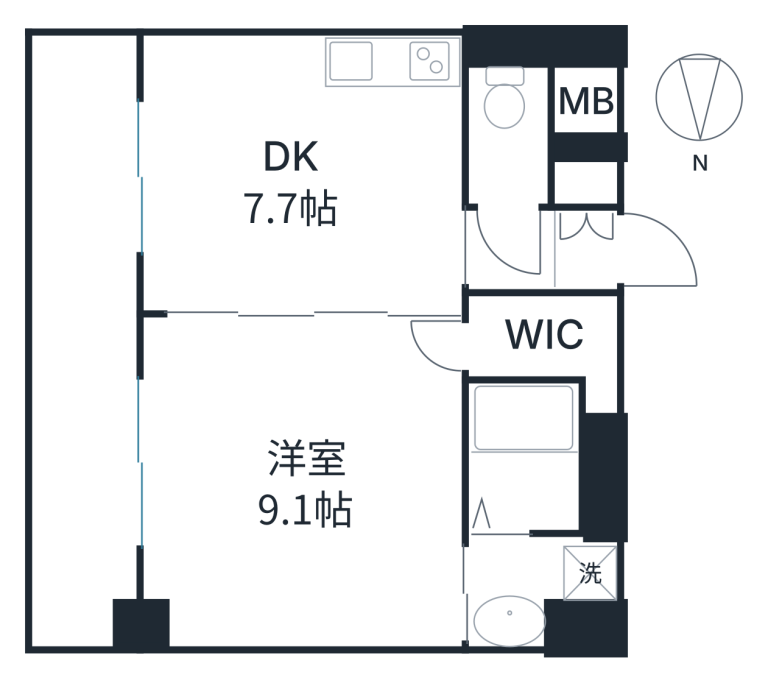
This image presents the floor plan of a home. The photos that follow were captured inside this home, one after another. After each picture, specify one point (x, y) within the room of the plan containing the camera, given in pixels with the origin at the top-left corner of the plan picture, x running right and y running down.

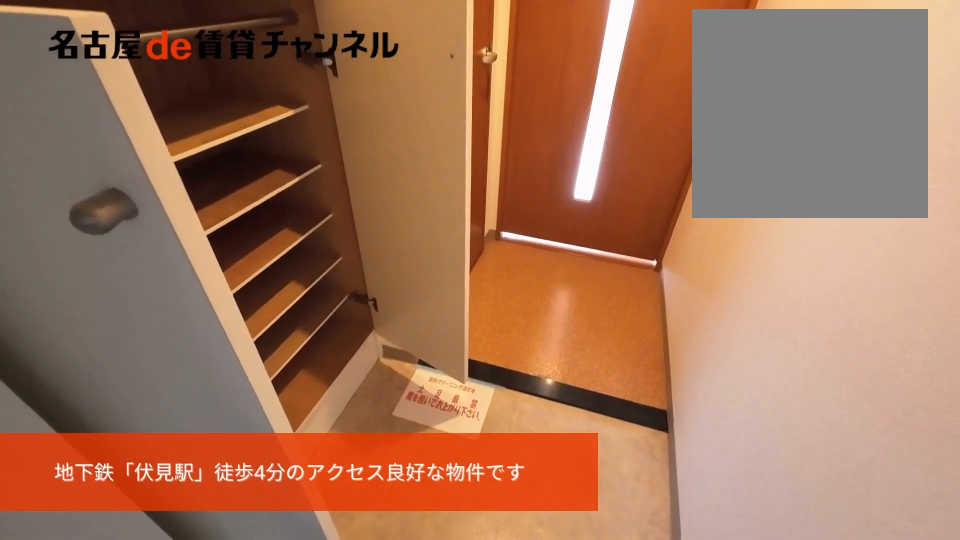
(546, 237)
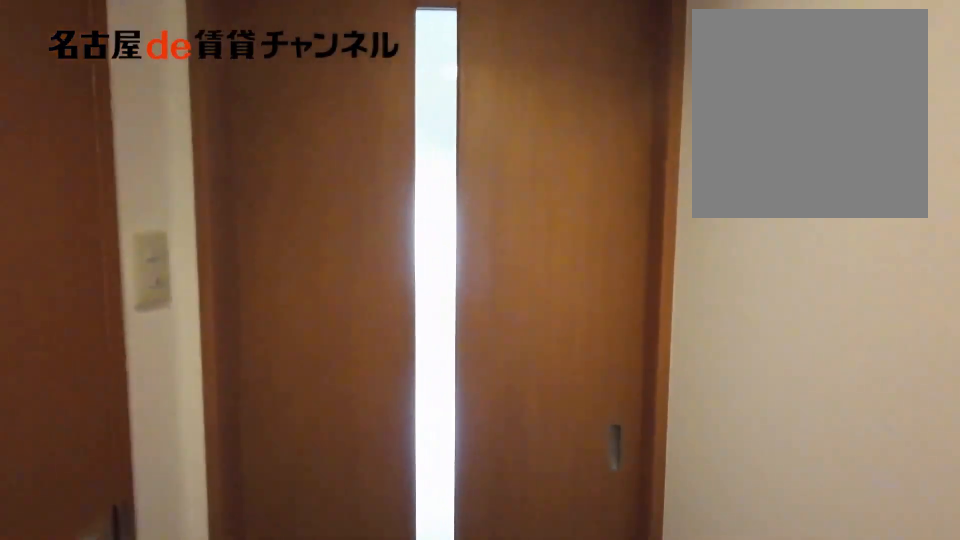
(546, 237)
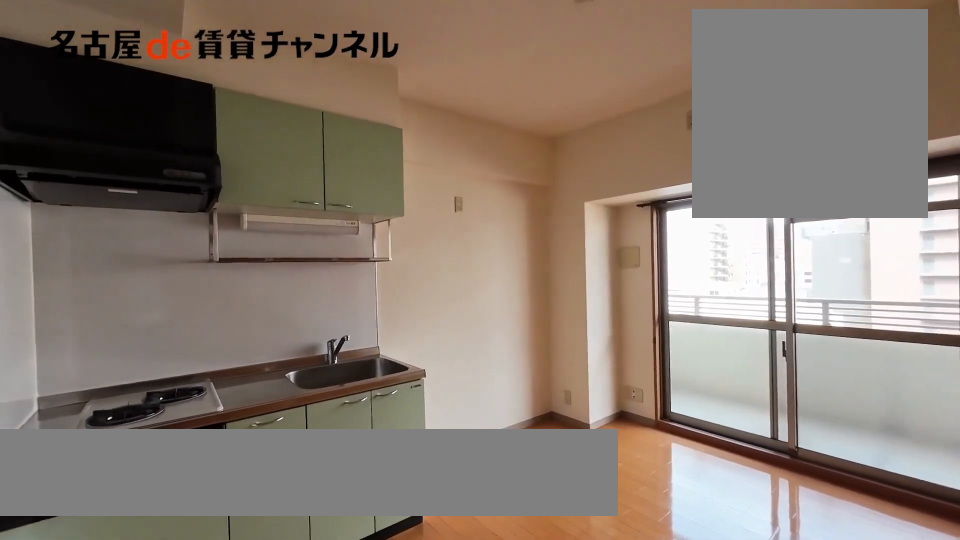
(299, 174)
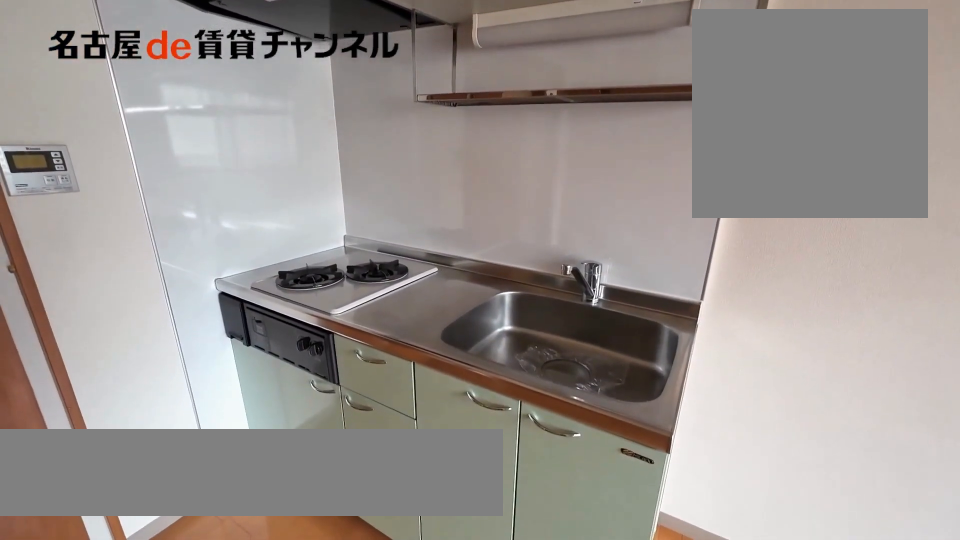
(392, 64)
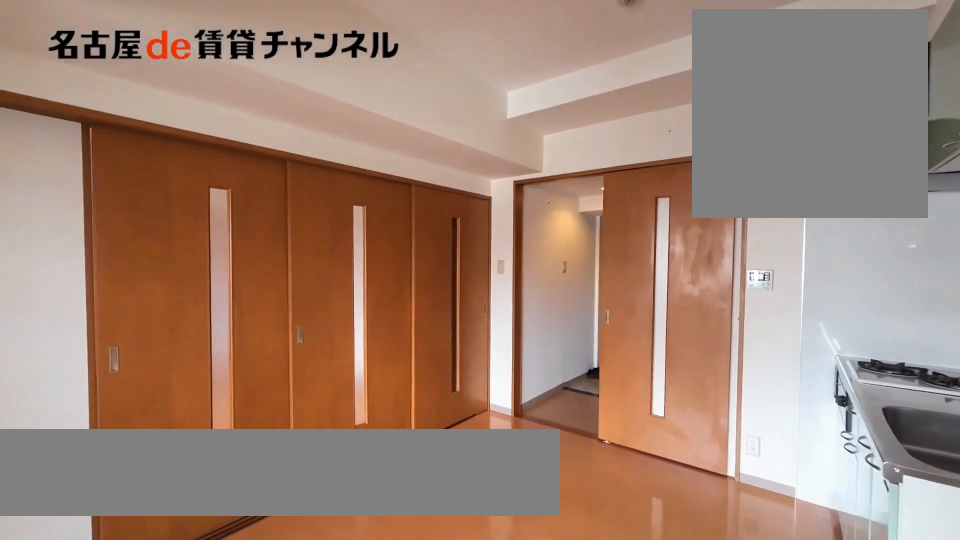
(302, 172)
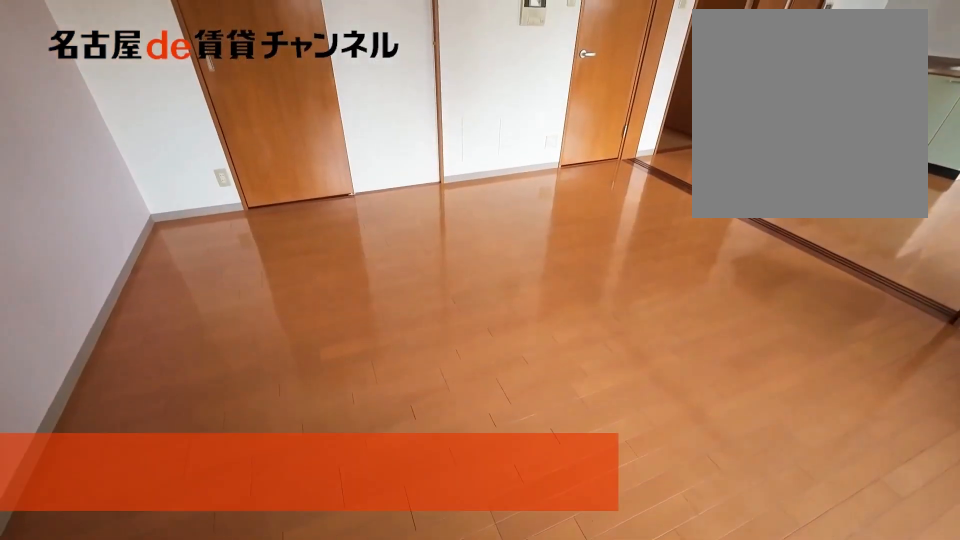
(298, 483)
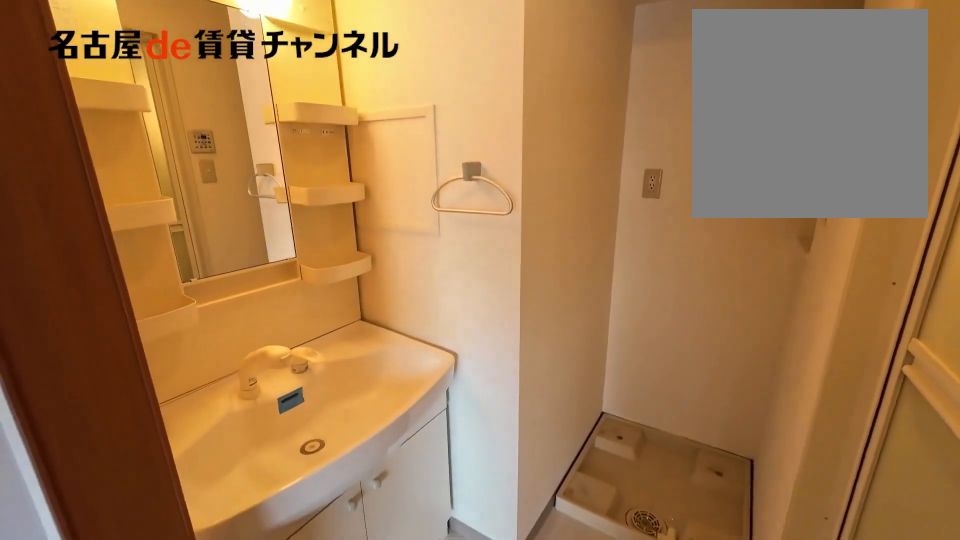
(538, 585)
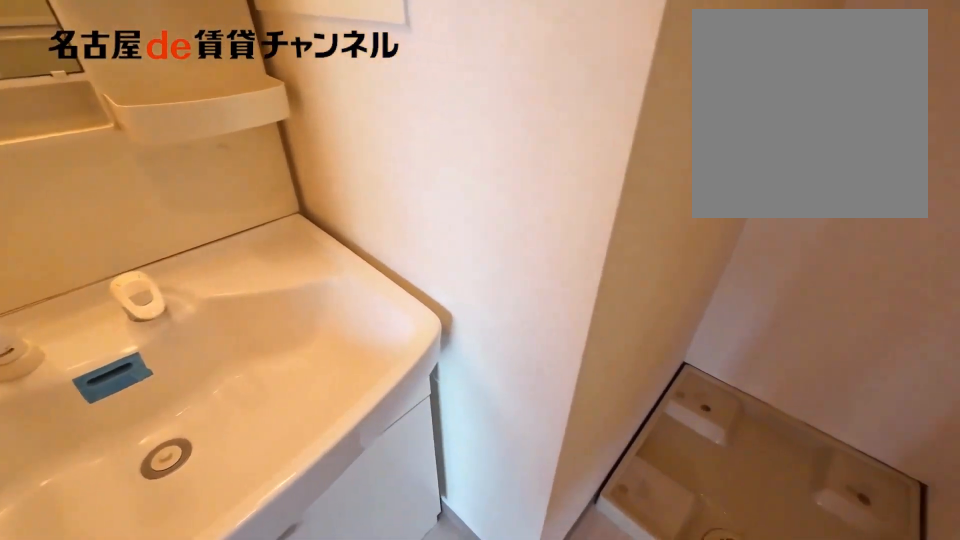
(538, 585)
